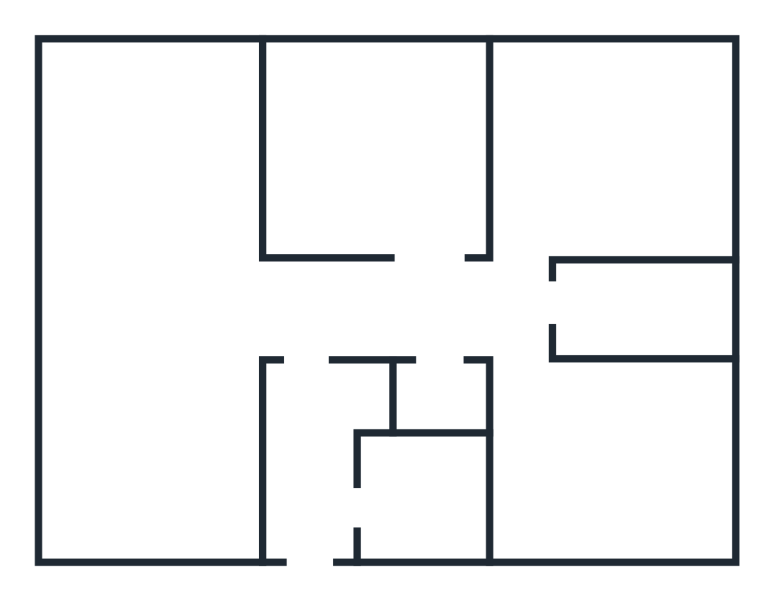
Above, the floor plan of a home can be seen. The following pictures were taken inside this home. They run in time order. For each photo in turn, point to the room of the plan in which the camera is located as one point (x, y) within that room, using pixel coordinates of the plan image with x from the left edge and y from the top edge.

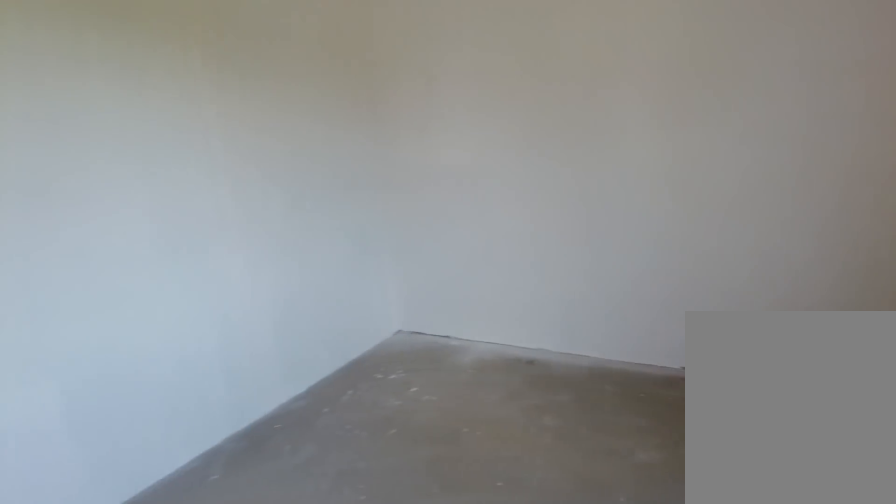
(560, 485)
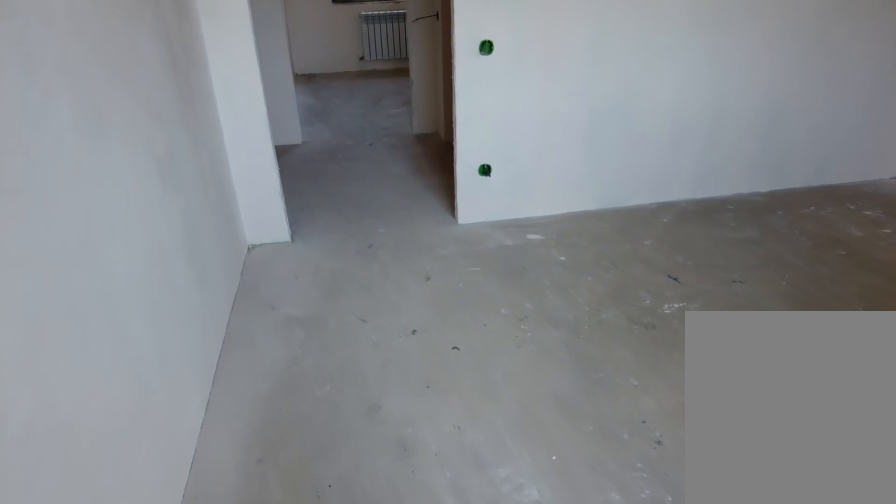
(560, 485)
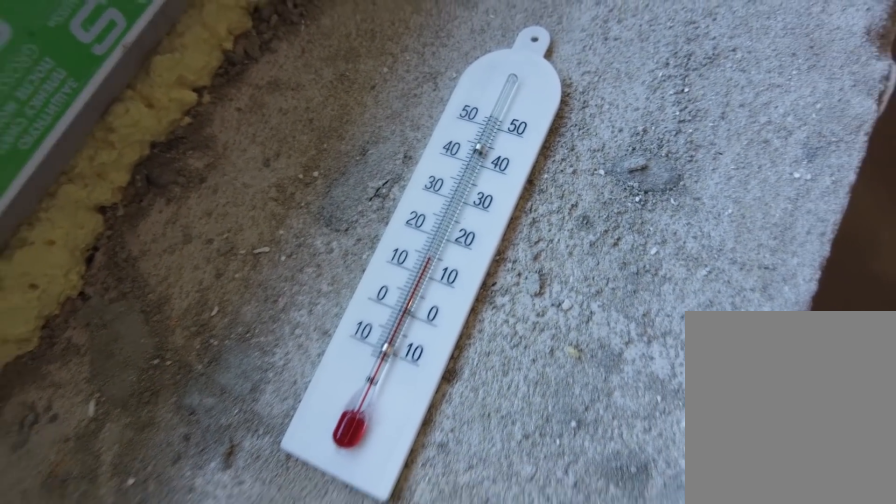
(539, 213)
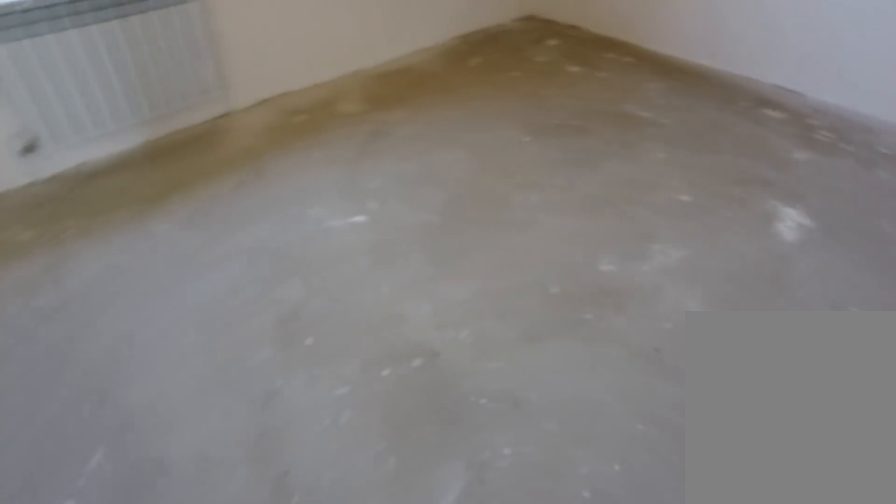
(539, 213)
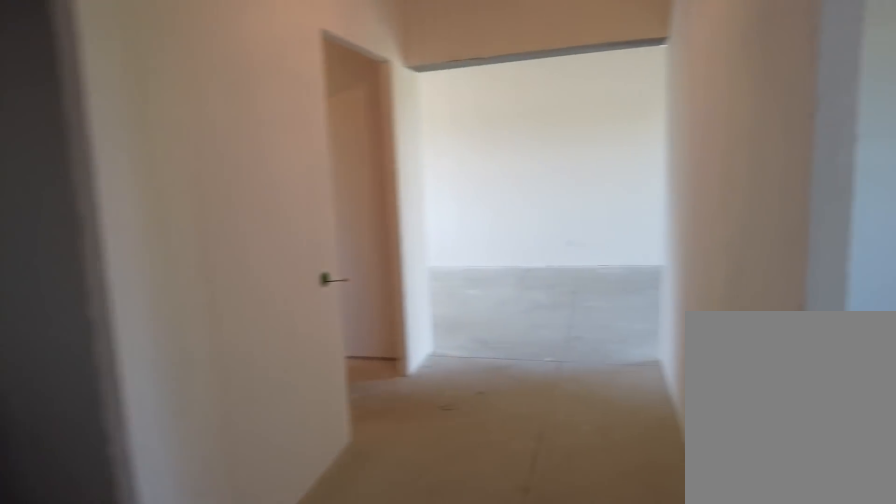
(511, 306)
